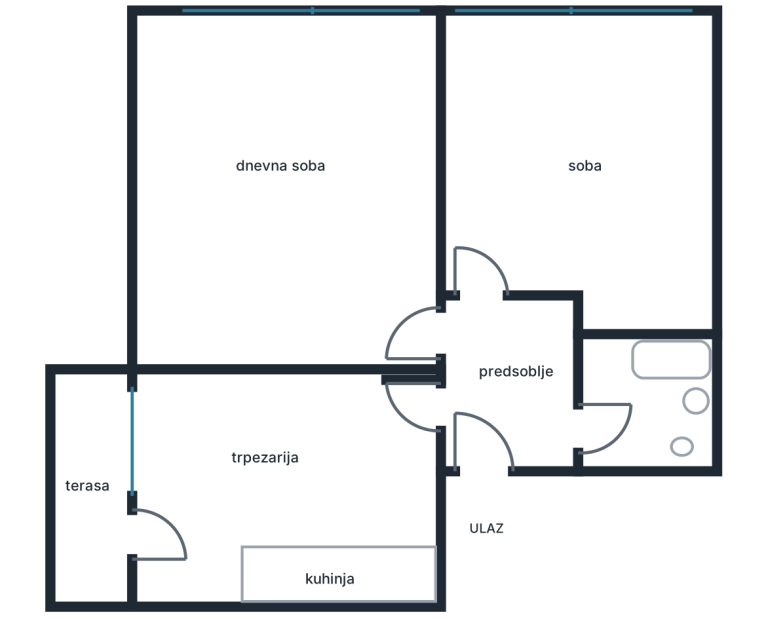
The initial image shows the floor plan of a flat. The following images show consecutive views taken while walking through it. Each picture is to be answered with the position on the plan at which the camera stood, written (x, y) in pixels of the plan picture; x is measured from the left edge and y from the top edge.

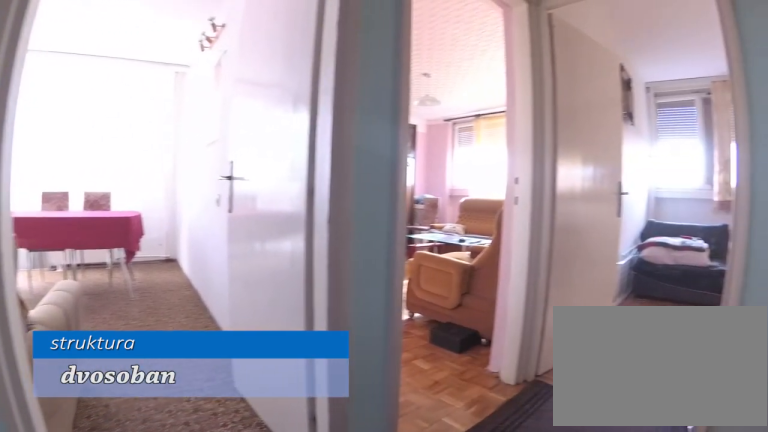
(565, 442)
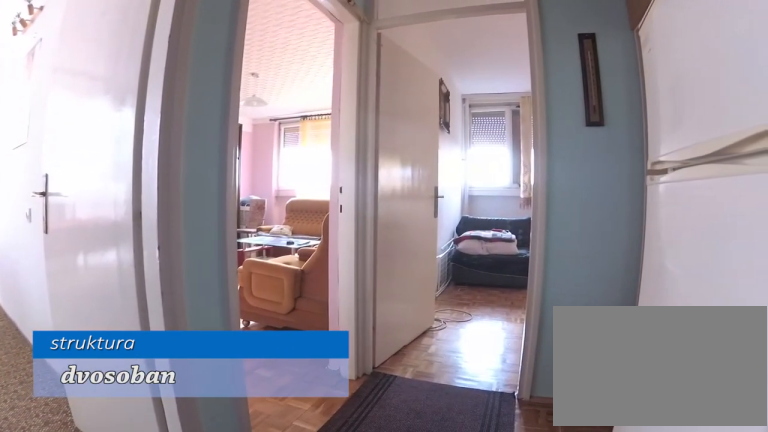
(532, 451)
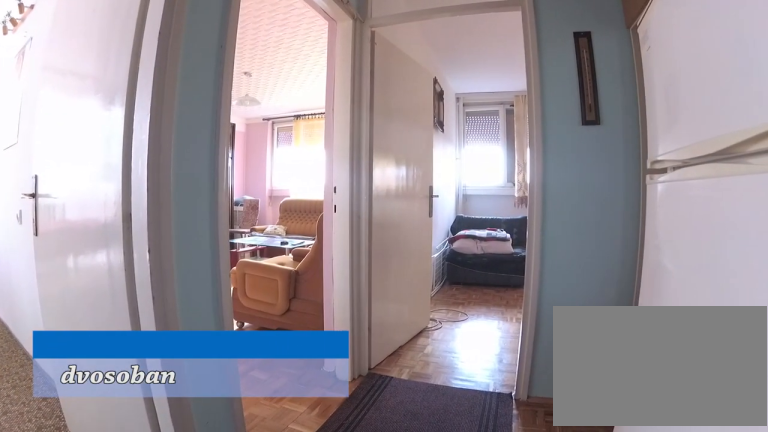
(522, 451)
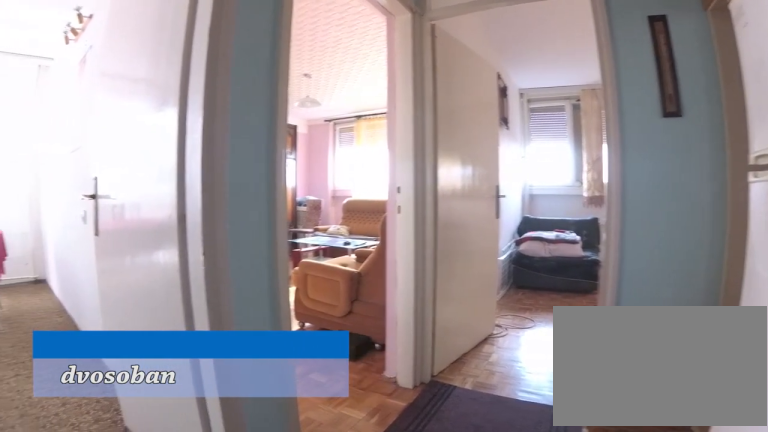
(515, 450)
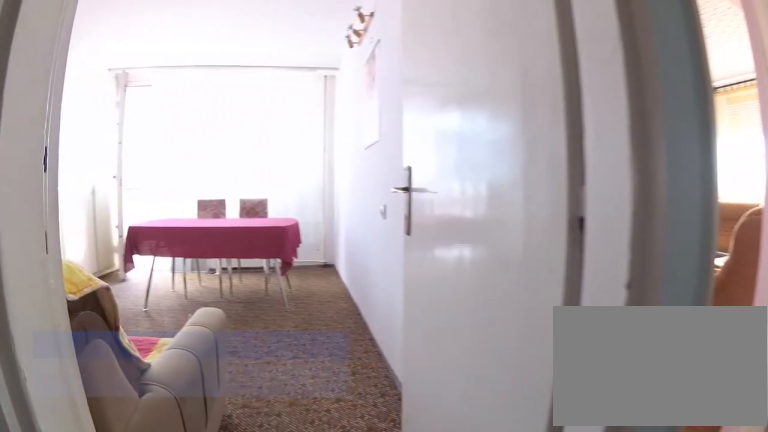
(492, 436)
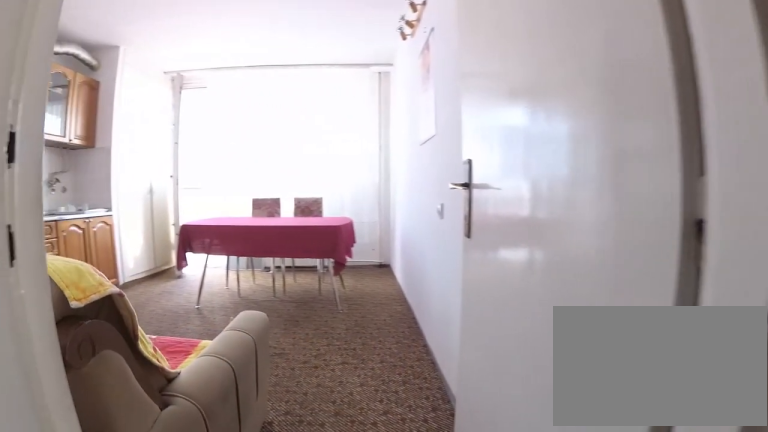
(483, 430)
